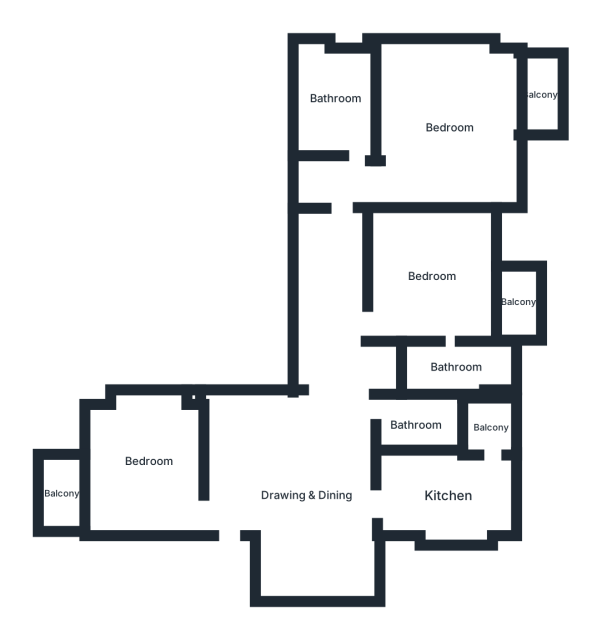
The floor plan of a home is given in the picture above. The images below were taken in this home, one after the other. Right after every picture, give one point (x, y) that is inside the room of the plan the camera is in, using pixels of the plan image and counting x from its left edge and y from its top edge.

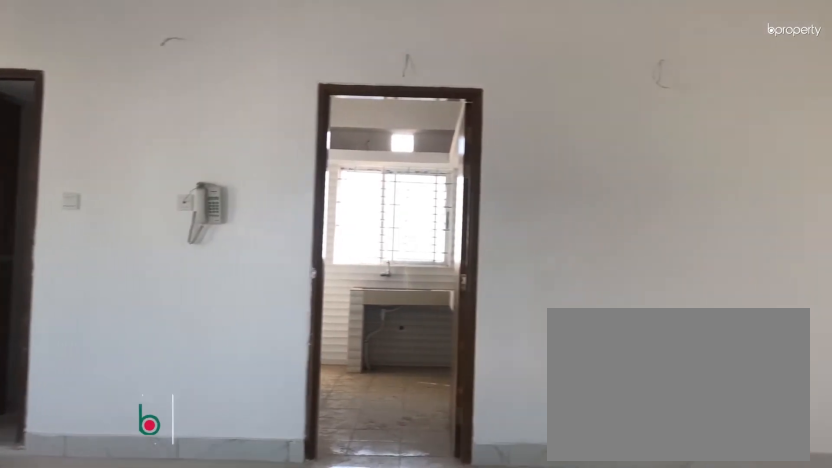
(308, 490)
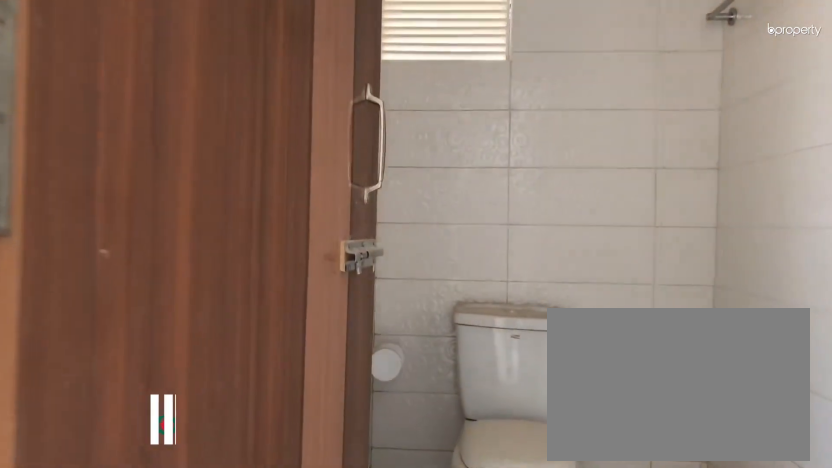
(418, 424)
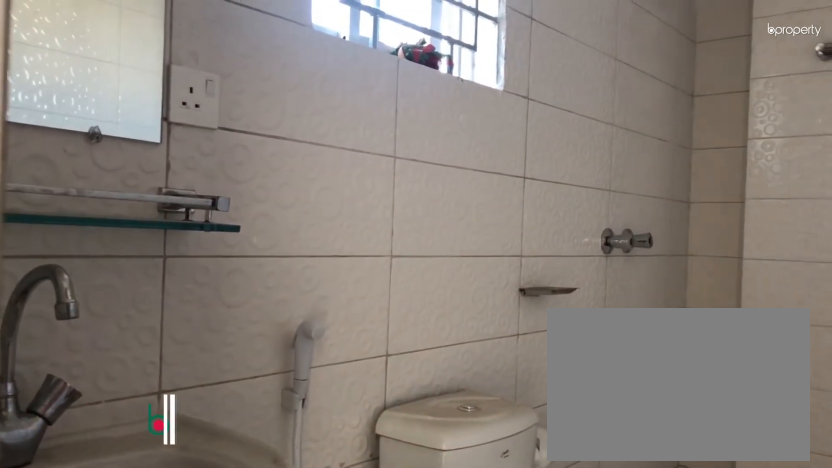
(337, 101)
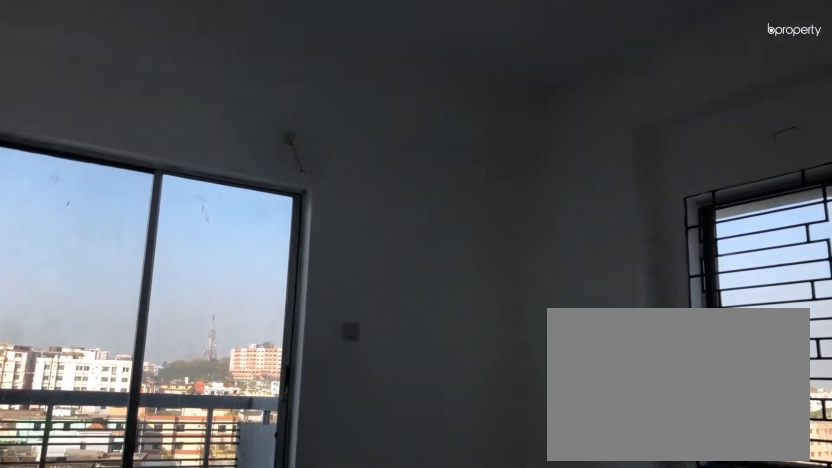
(147, 458)
